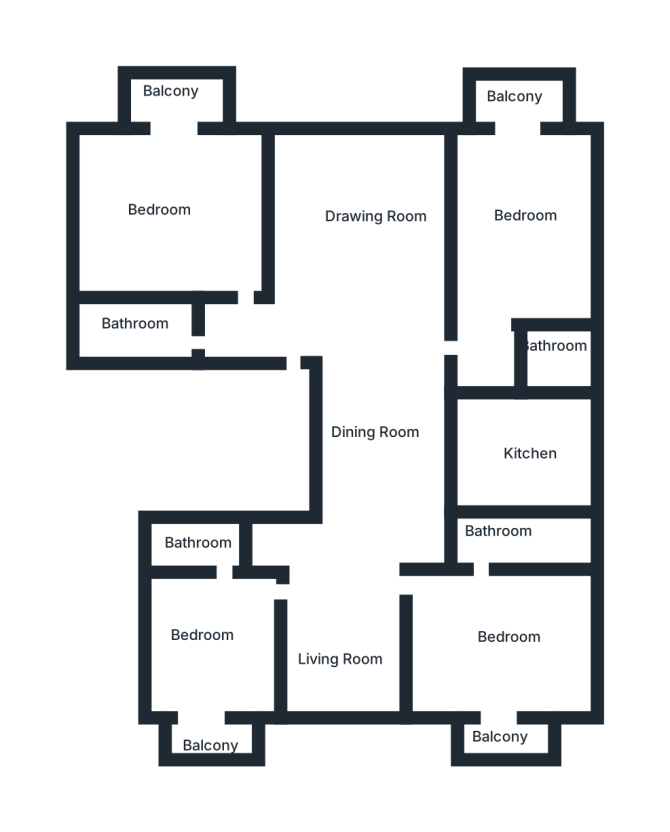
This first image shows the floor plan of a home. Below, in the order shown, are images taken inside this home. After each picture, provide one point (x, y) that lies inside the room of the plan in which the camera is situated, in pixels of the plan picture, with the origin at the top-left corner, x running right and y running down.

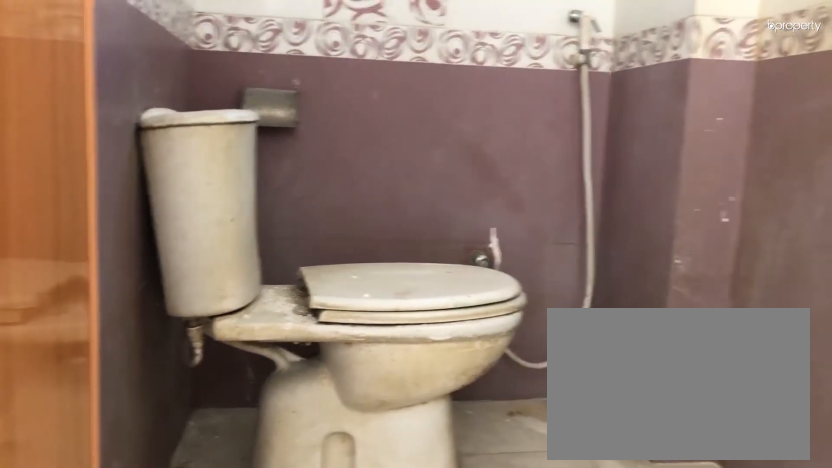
(550, 356)
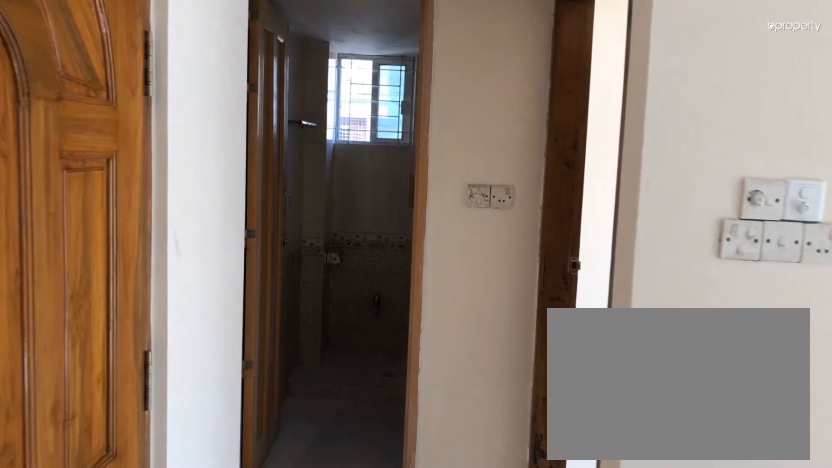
(277, 335)
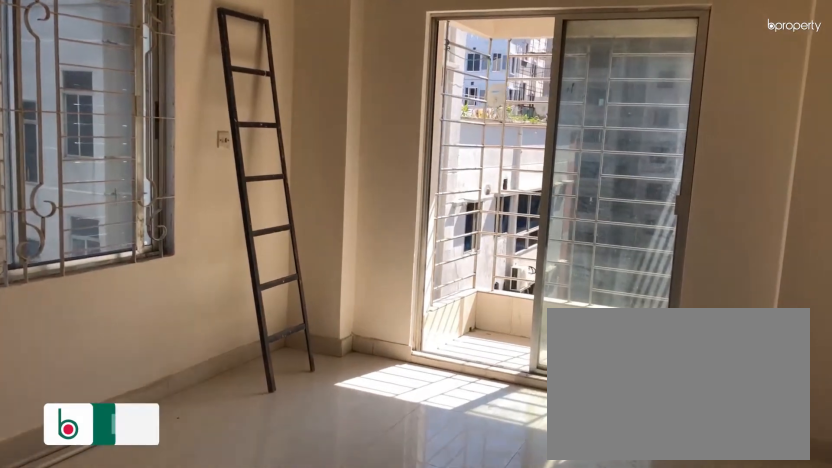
(175, 223)
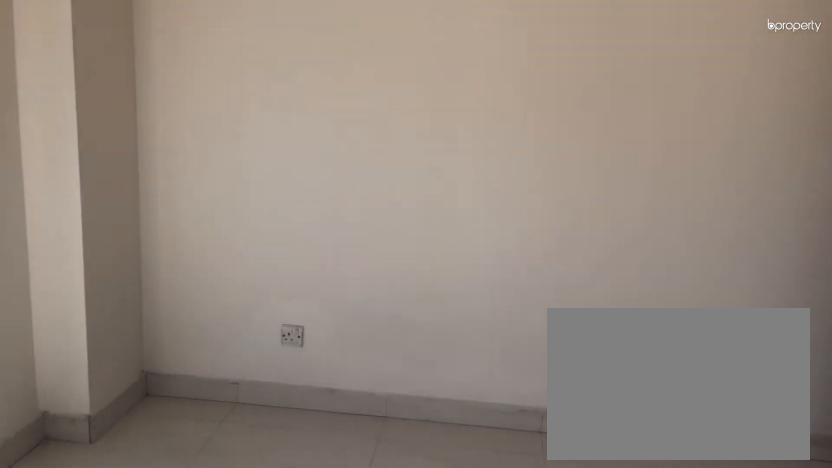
(175, 223)
